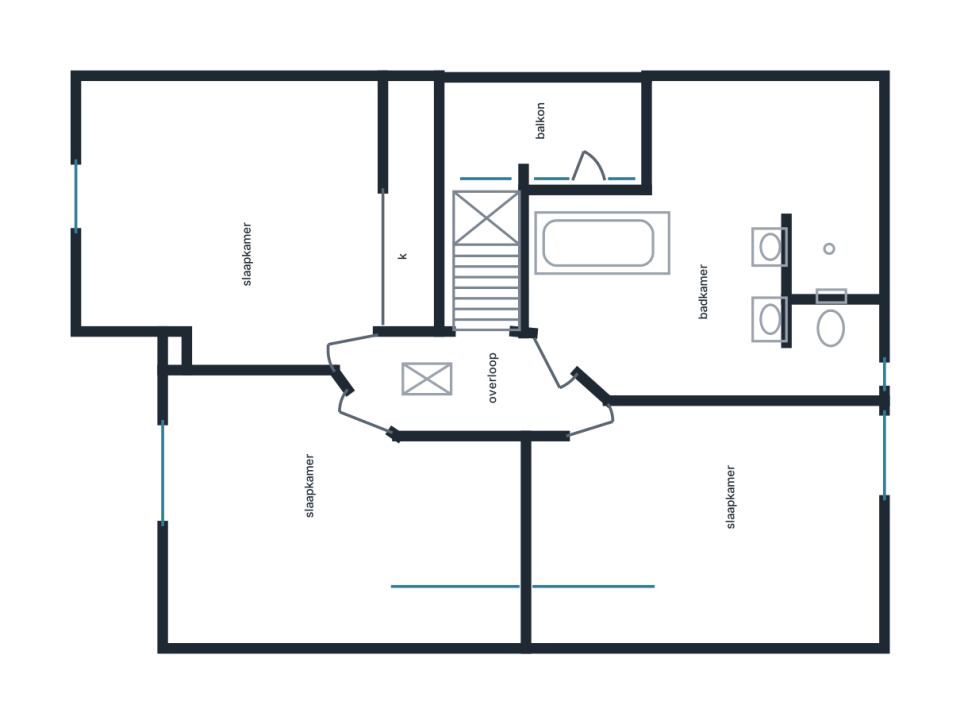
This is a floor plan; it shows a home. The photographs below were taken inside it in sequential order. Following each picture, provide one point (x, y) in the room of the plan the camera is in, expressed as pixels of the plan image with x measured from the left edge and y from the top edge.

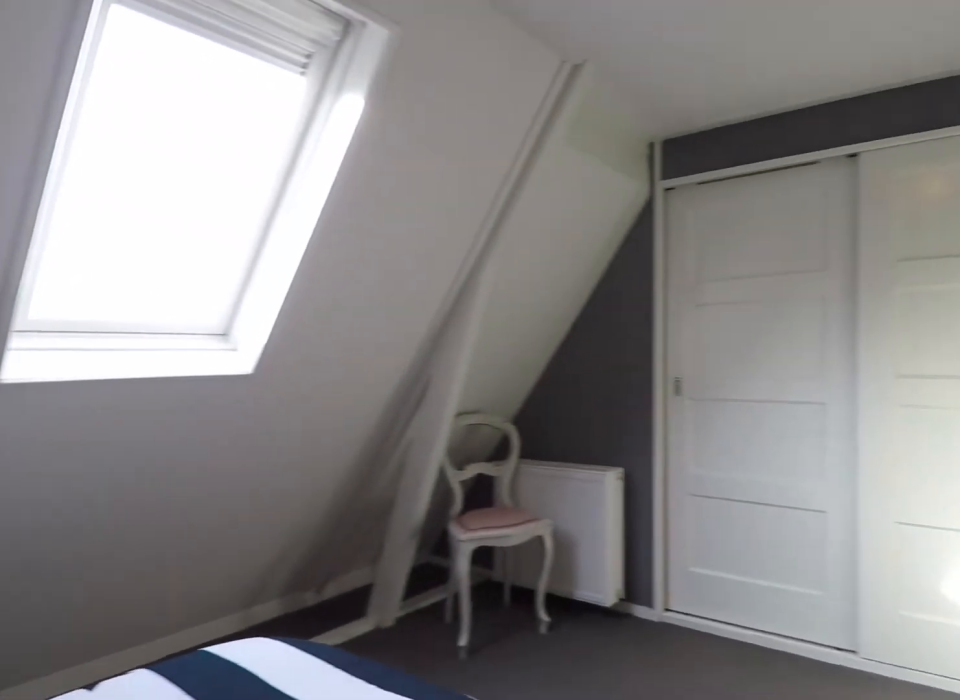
(250, 258)
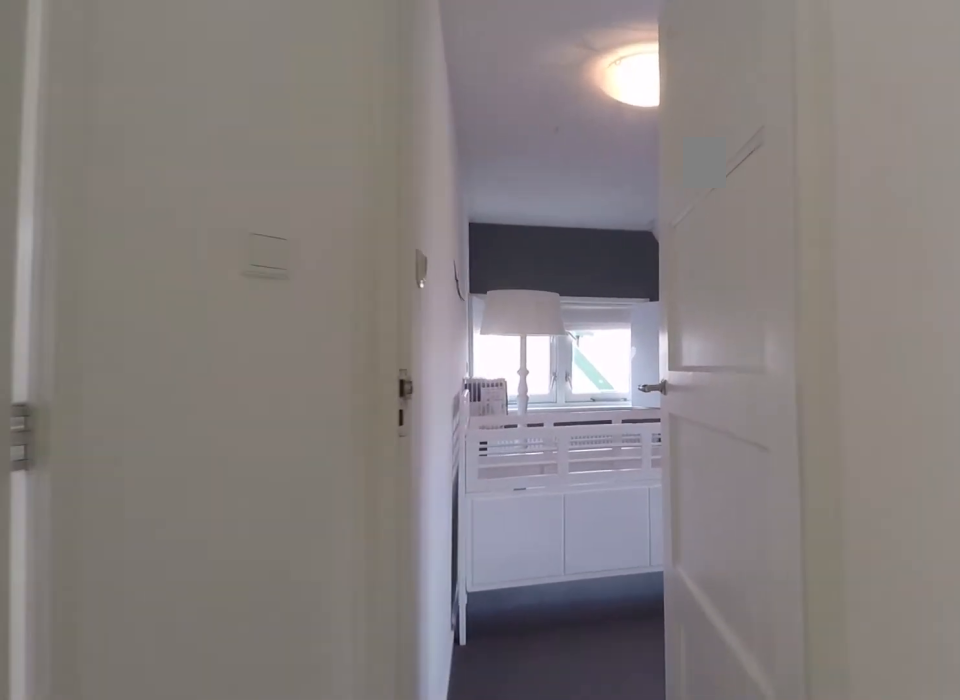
(468, 383)
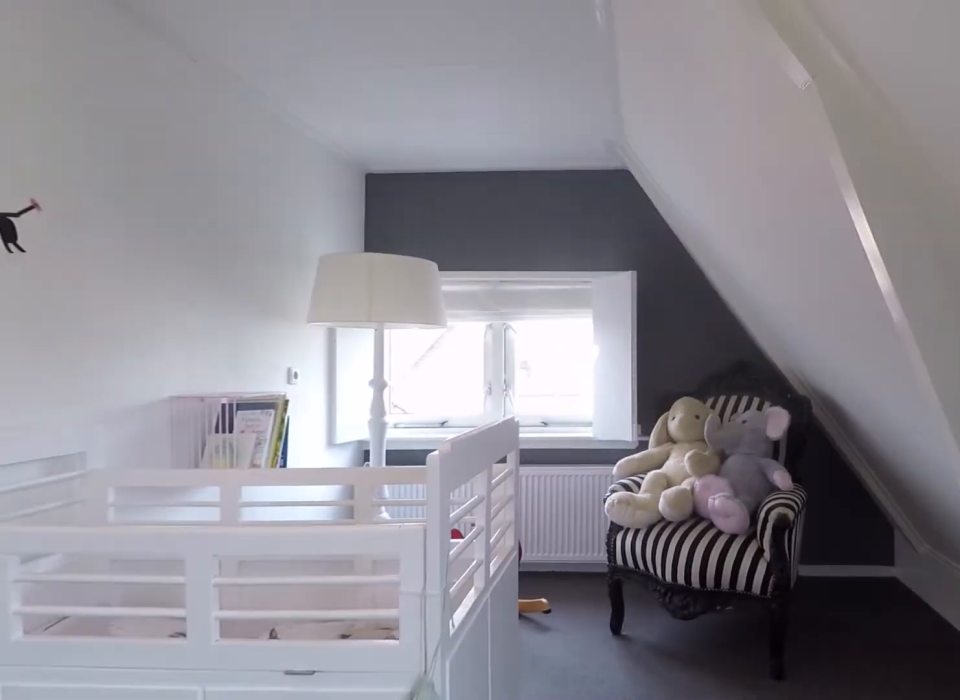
(715, 488)
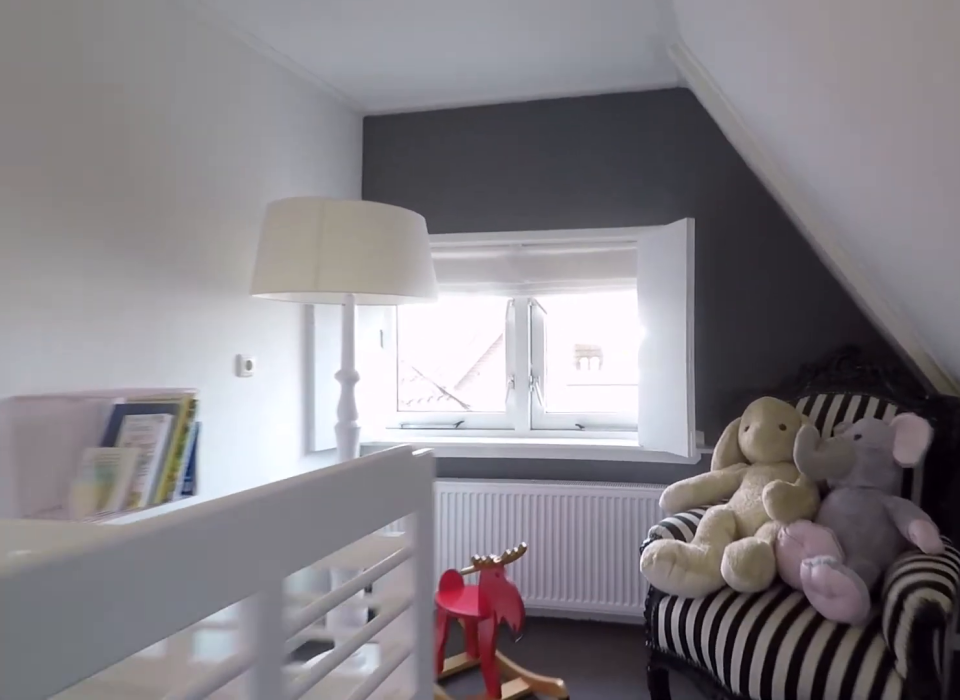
(715, 488)
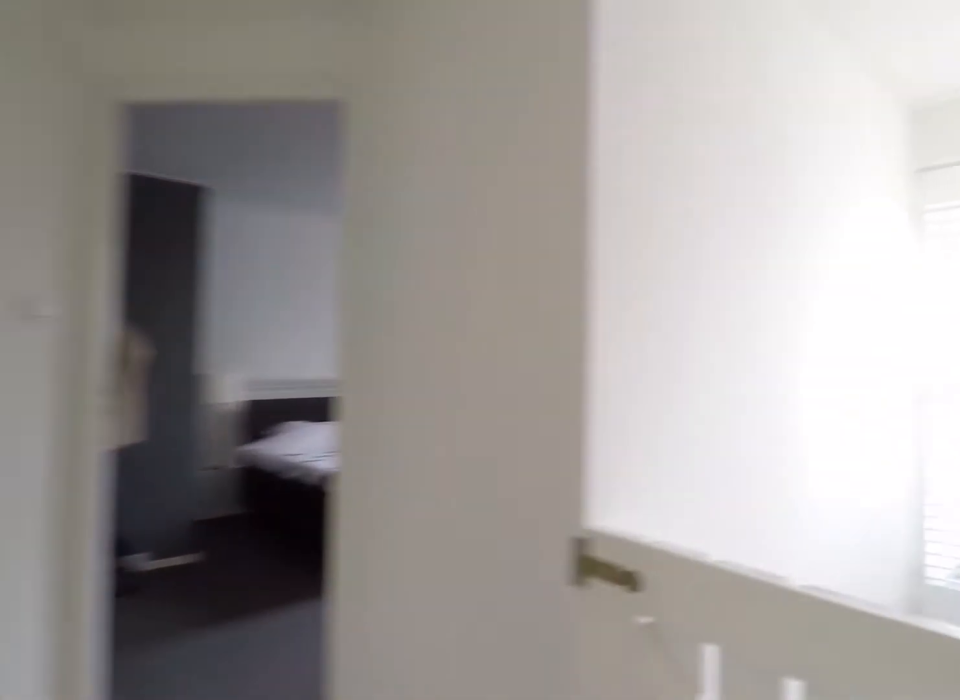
(467, 383)
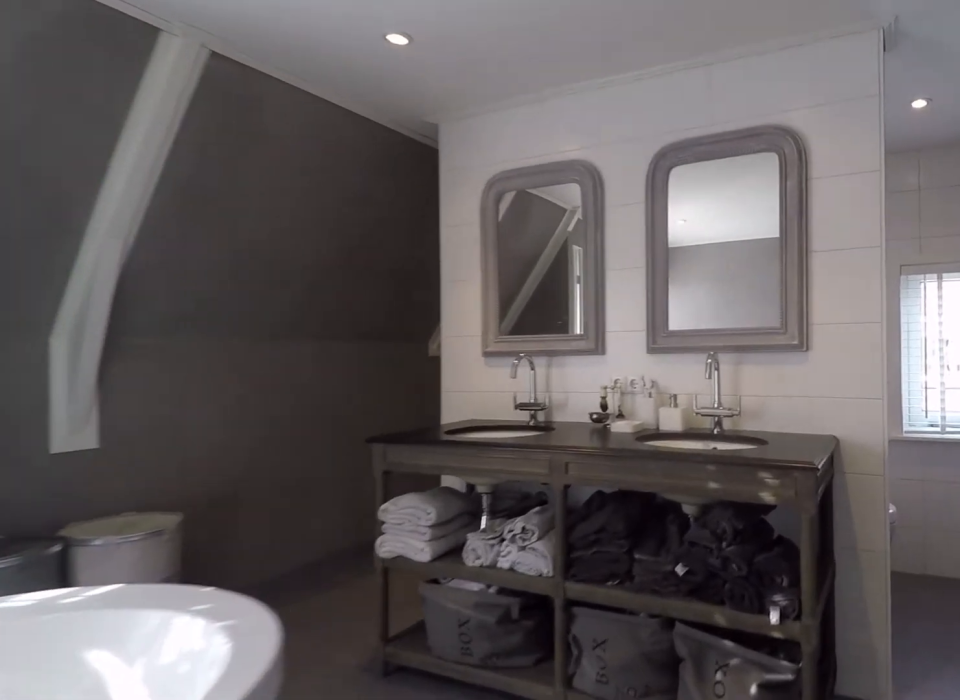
(738, 261)
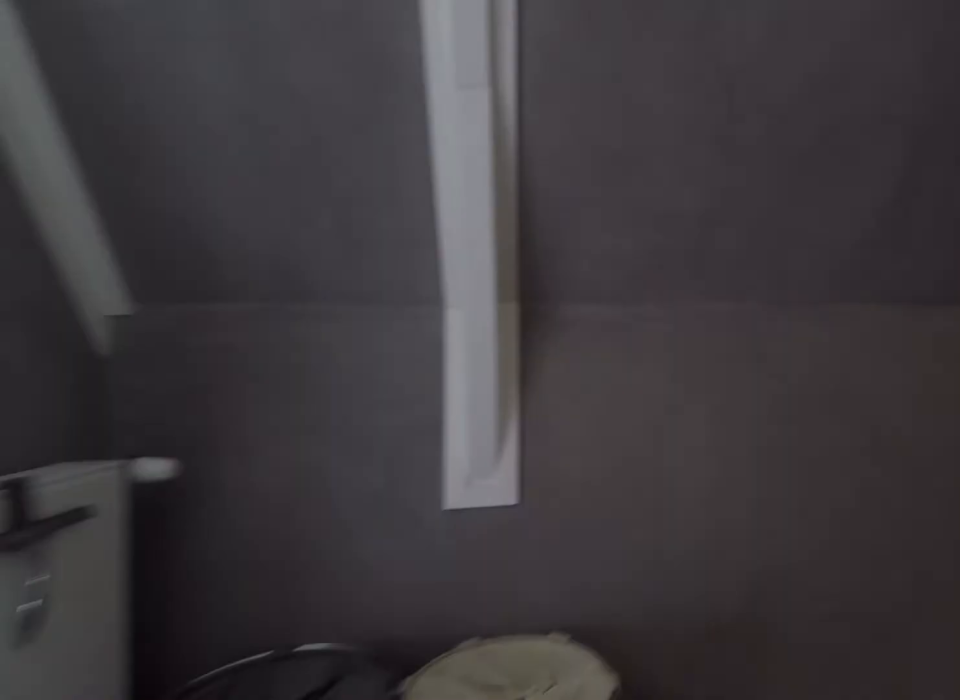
(738, 261)
